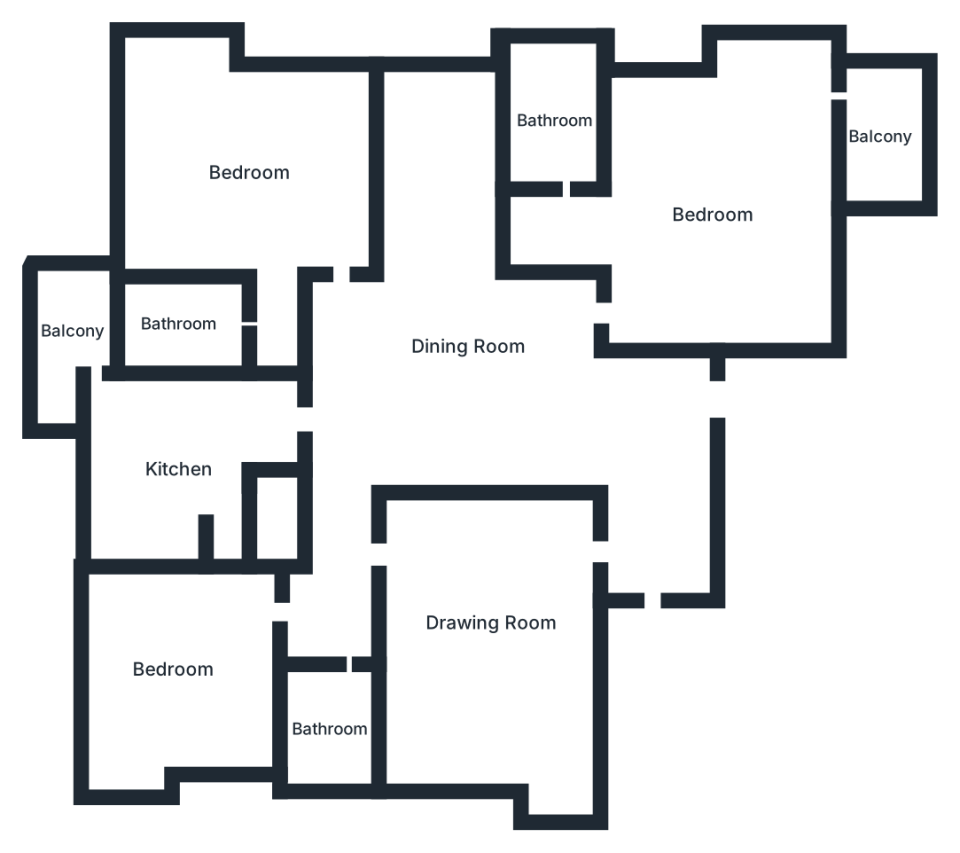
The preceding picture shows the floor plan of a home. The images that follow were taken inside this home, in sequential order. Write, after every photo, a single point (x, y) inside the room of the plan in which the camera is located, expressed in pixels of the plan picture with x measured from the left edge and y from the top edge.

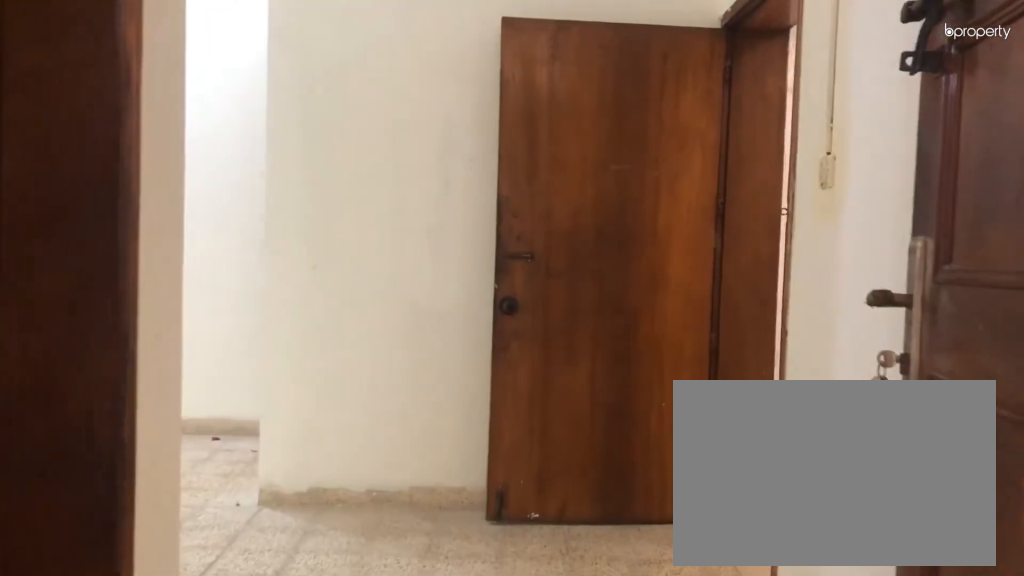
(652, 521)
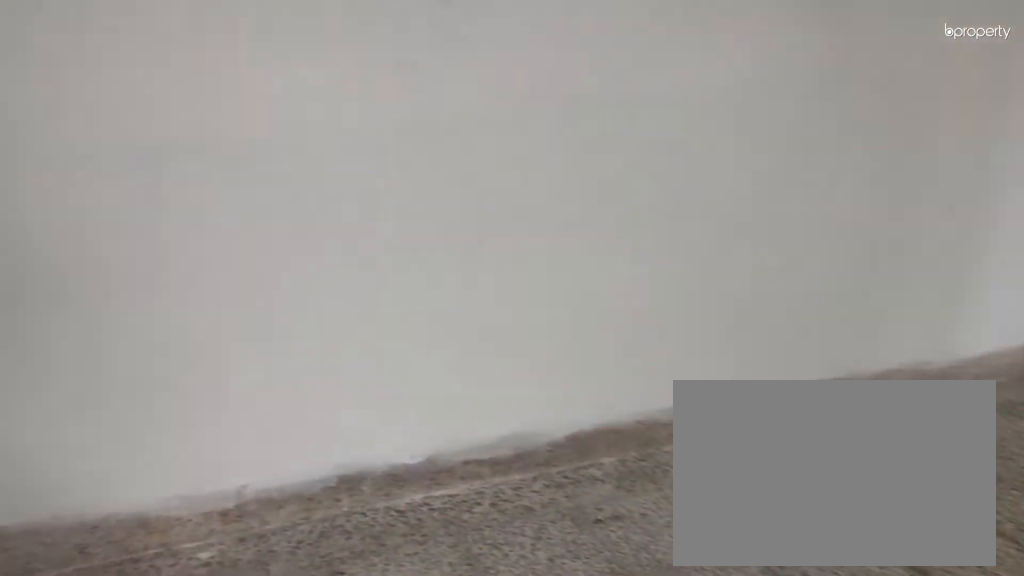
(460, 343)
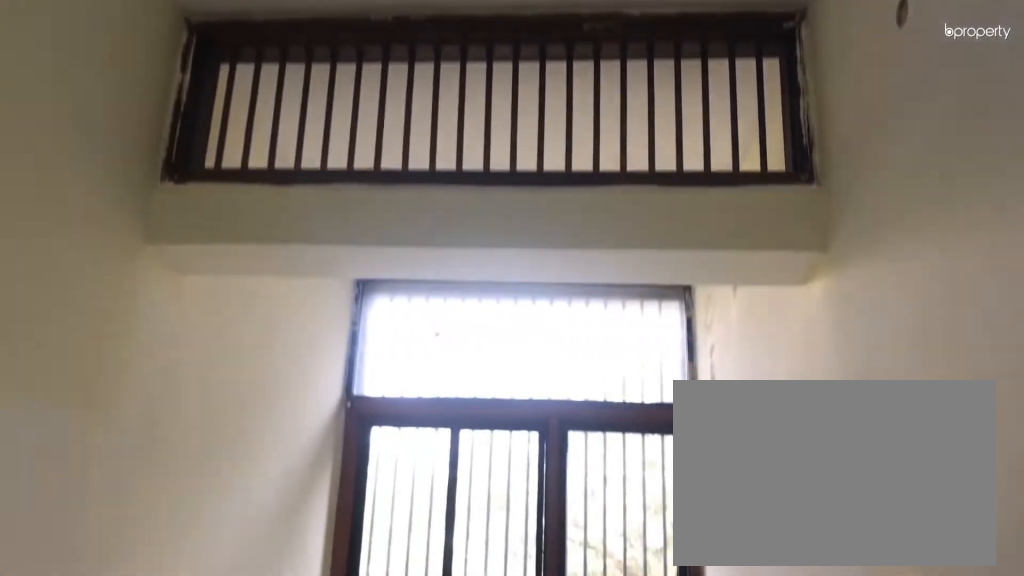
(460, 343)
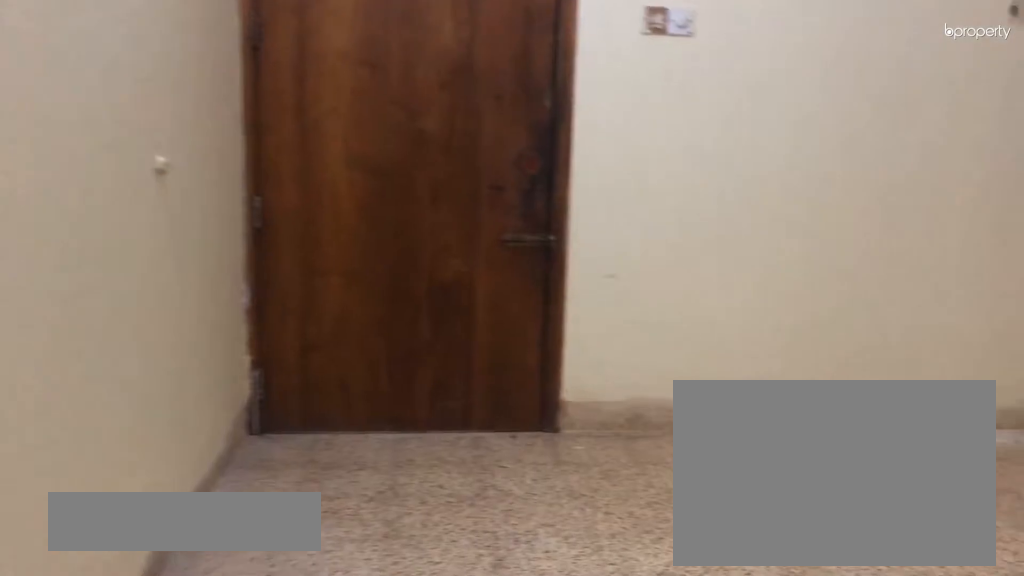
(492, 624)
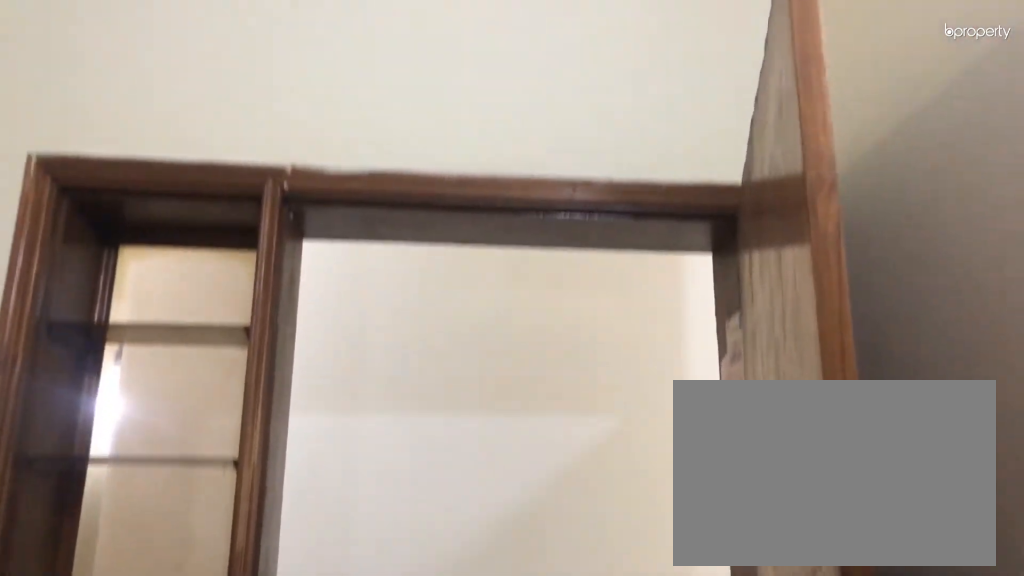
(492, 624)
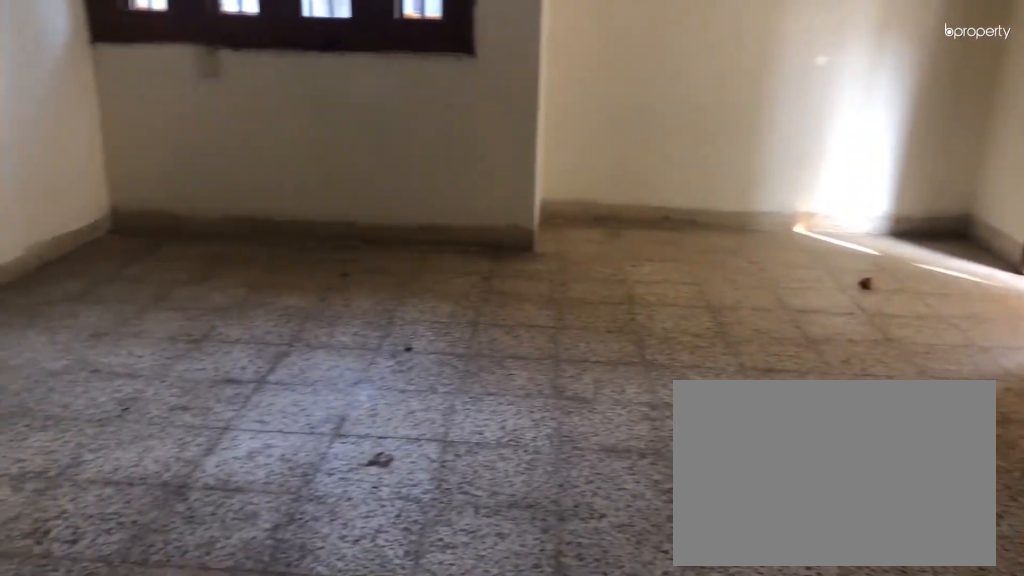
(710, 218)
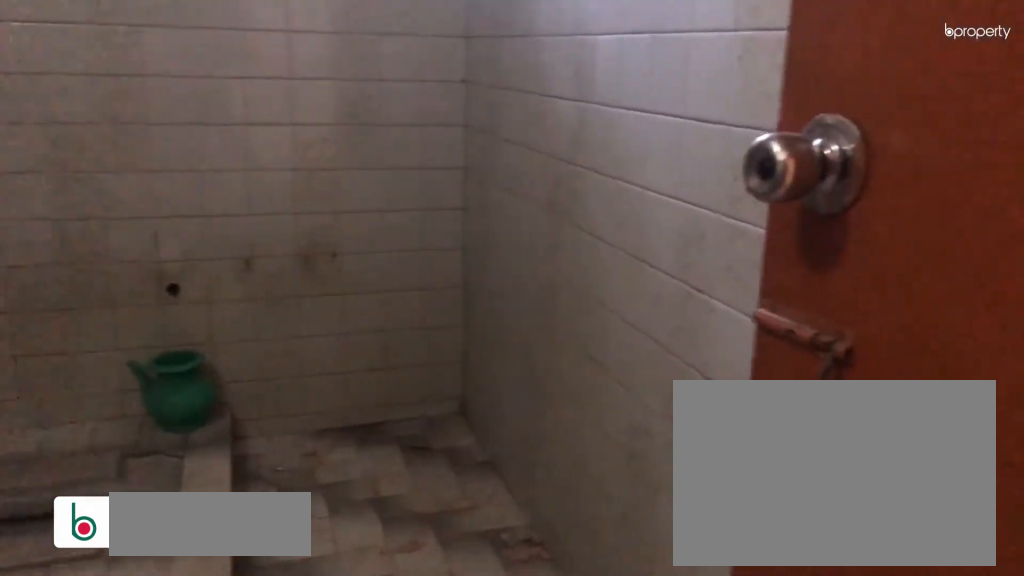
(554, 124)
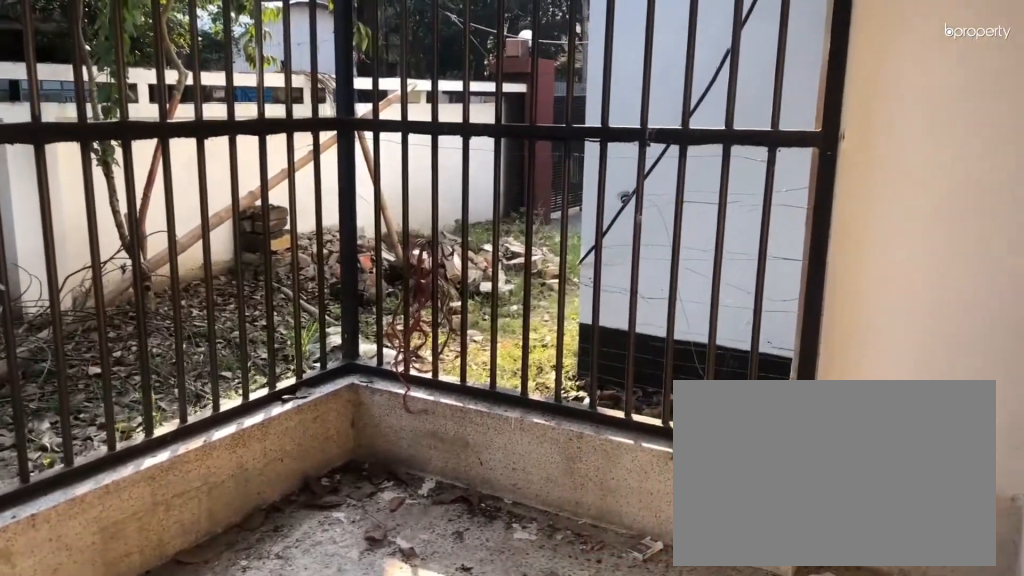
(885, 131)
